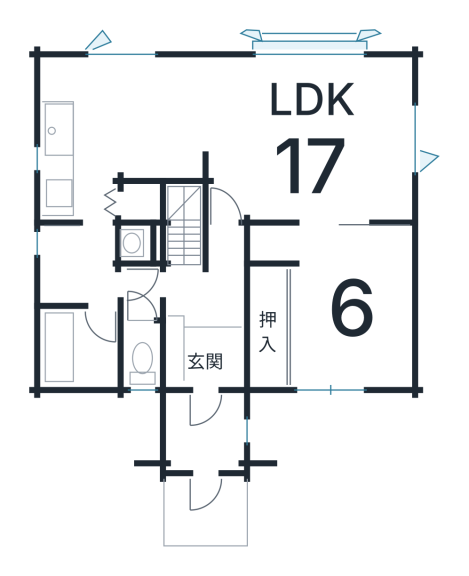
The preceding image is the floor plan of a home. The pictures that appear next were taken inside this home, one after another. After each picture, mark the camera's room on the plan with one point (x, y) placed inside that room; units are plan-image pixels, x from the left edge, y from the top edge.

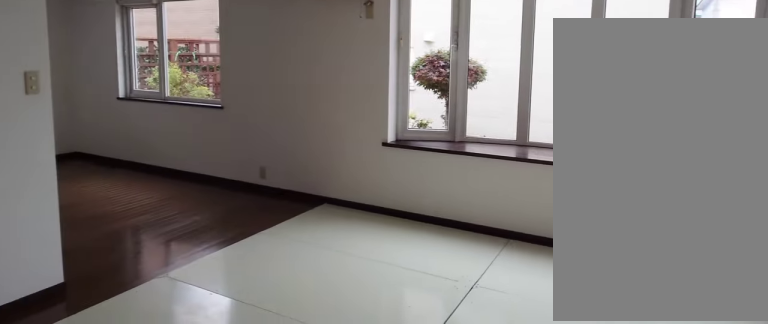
(309, 142)
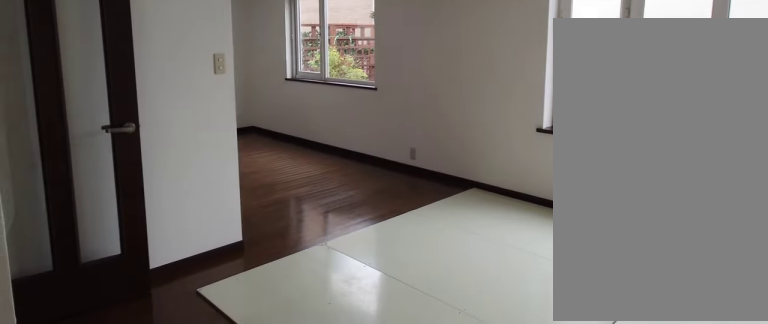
(309, 142)
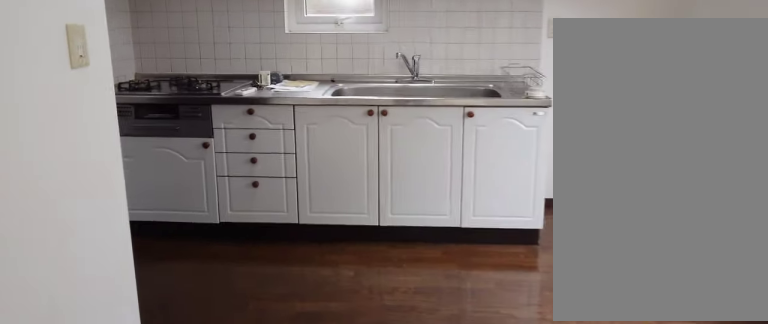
(118, 126)
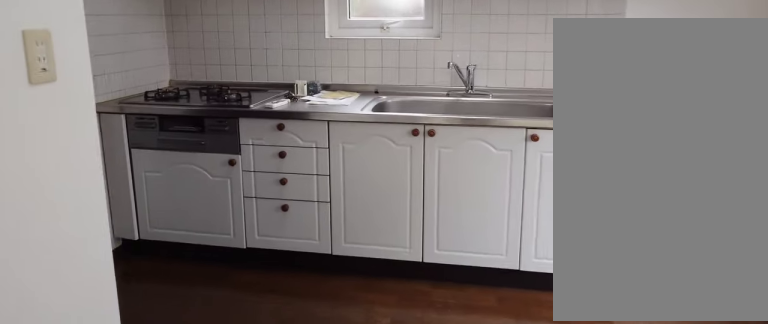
(118, 126)
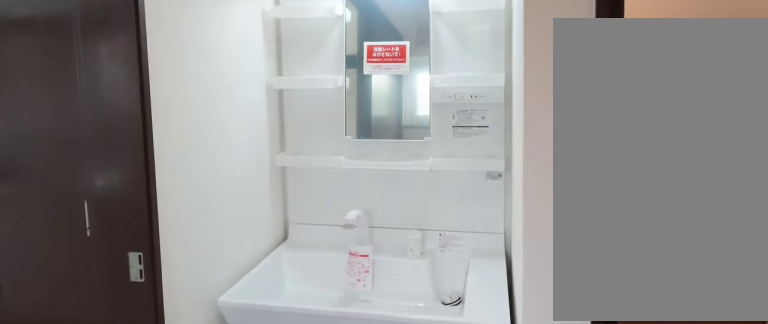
(77, 268)
